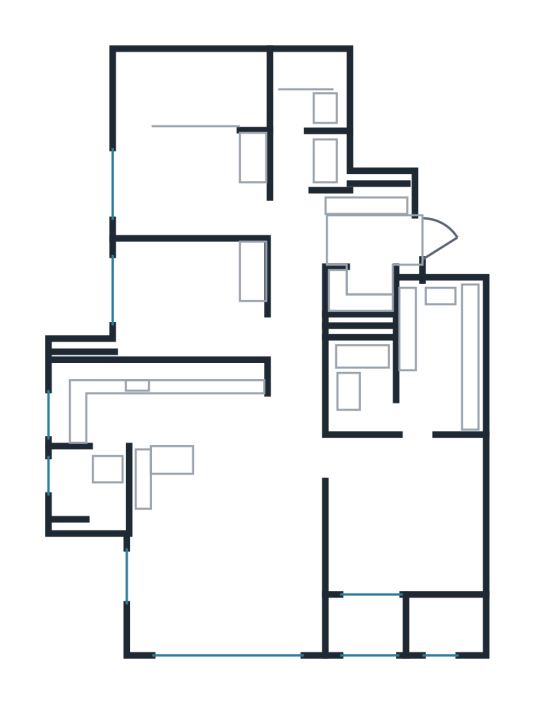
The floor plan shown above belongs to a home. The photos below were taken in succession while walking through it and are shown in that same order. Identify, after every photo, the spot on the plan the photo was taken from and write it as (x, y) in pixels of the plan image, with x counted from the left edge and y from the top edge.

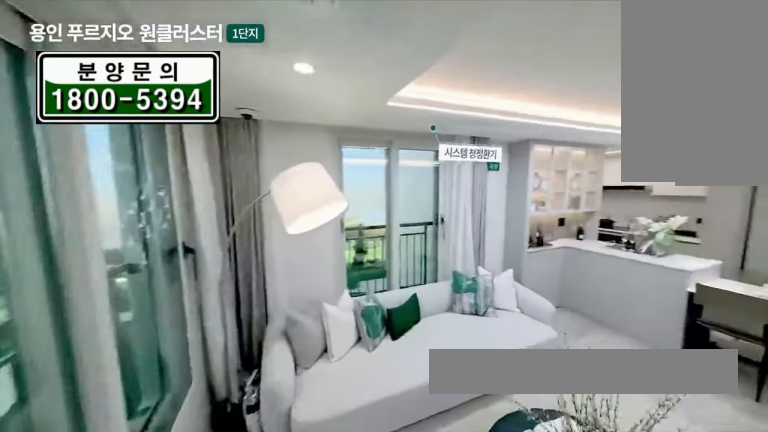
(226, 566)
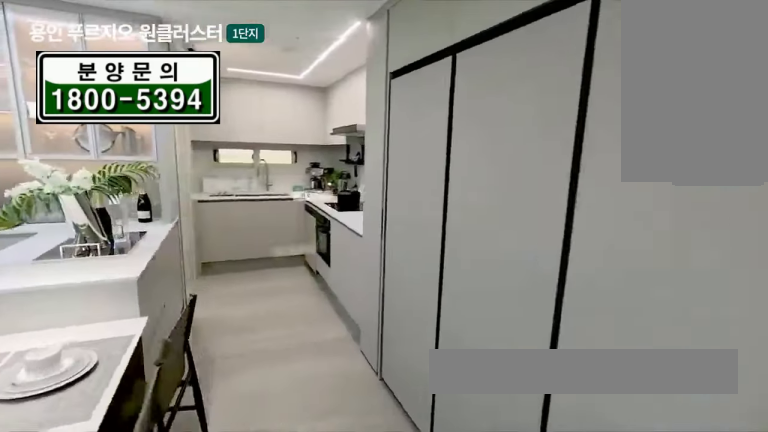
(170, 429)
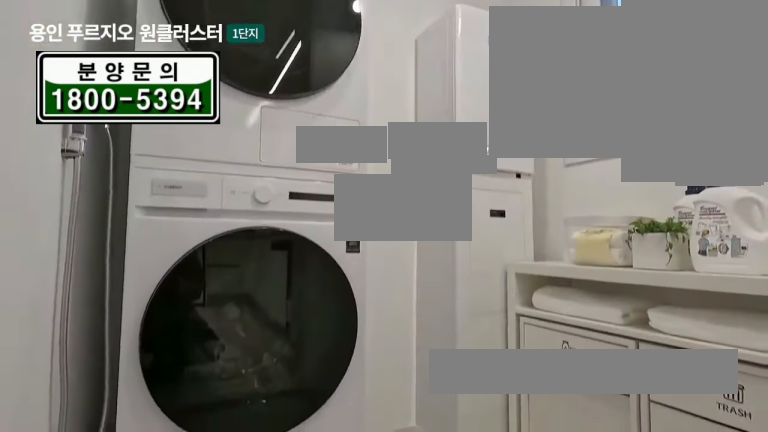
(92, 508)
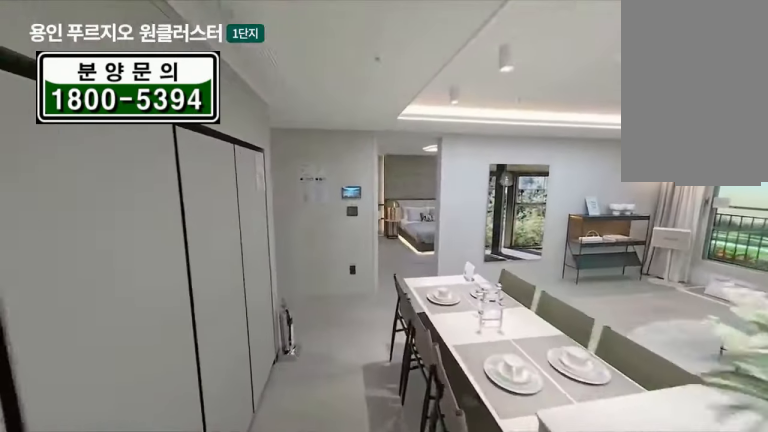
(168, 432)
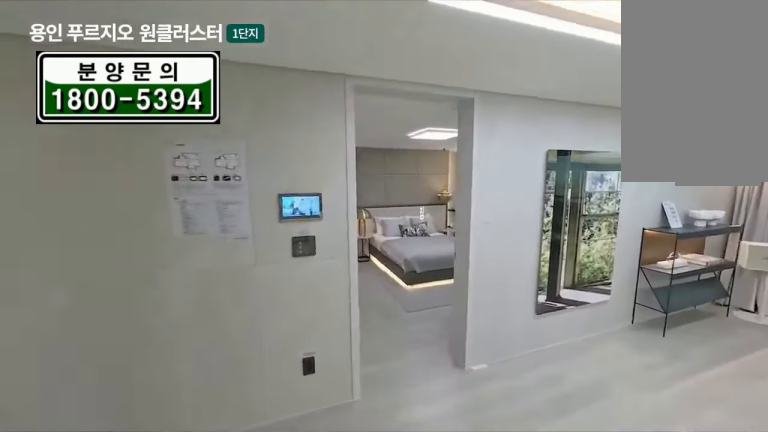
(168, 437)
